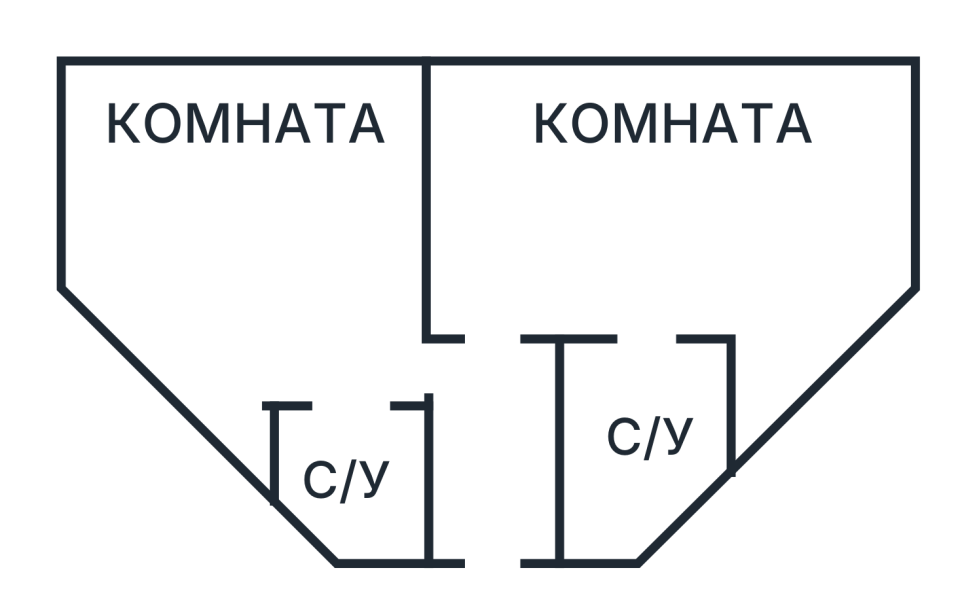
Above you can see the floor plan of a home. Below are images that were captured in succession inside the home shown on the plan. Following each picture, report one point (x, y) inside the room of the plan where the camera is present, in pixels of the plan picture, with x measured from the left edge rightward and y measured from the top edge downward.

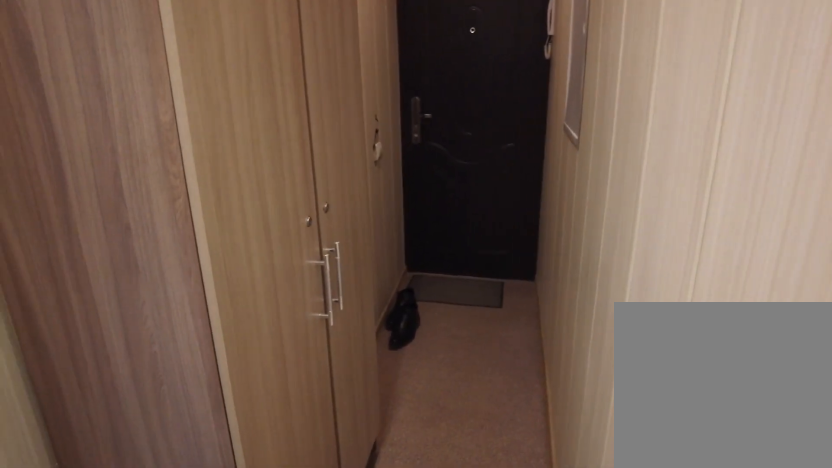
(504, 475)
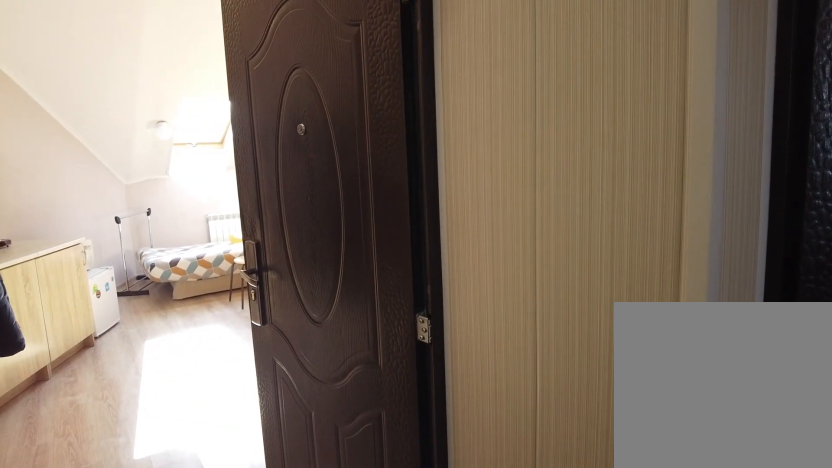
(504, 475)
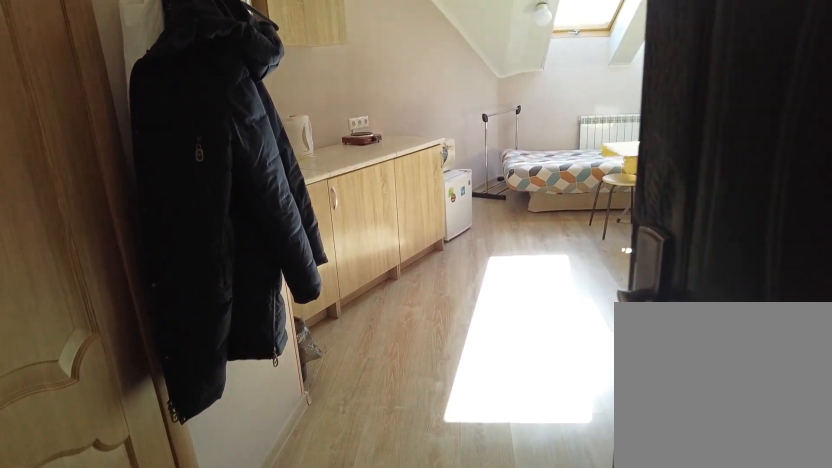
(461, 385)
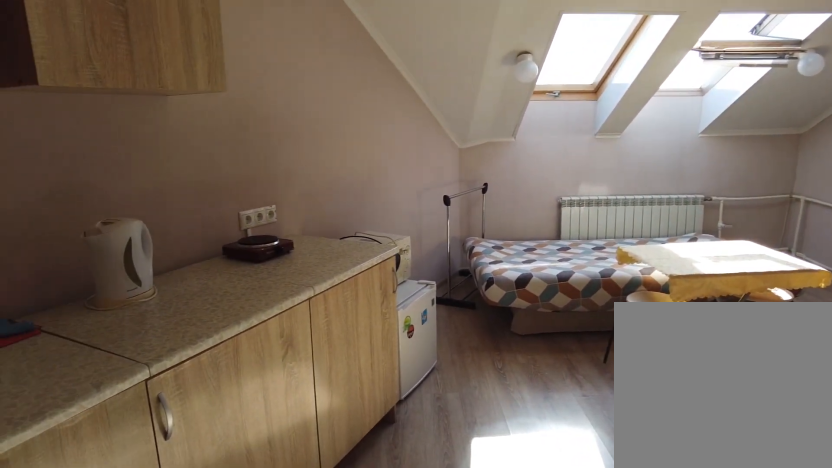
(314, 322)
